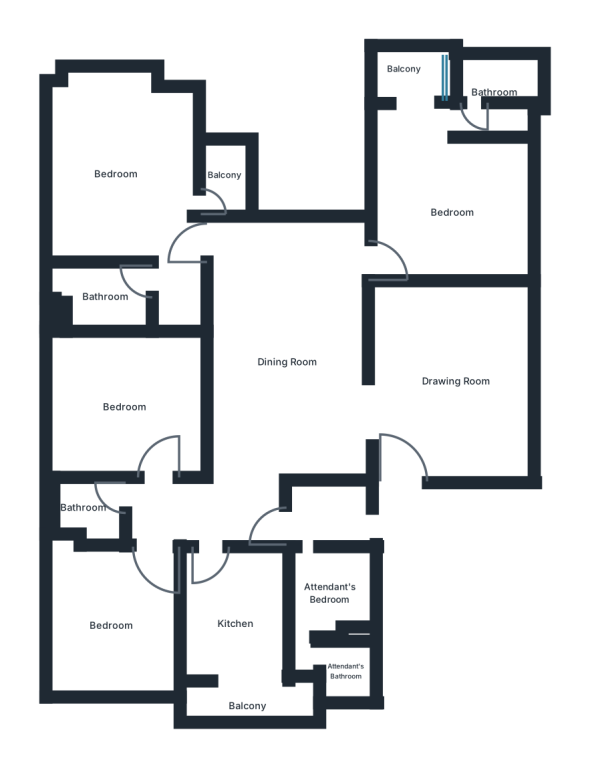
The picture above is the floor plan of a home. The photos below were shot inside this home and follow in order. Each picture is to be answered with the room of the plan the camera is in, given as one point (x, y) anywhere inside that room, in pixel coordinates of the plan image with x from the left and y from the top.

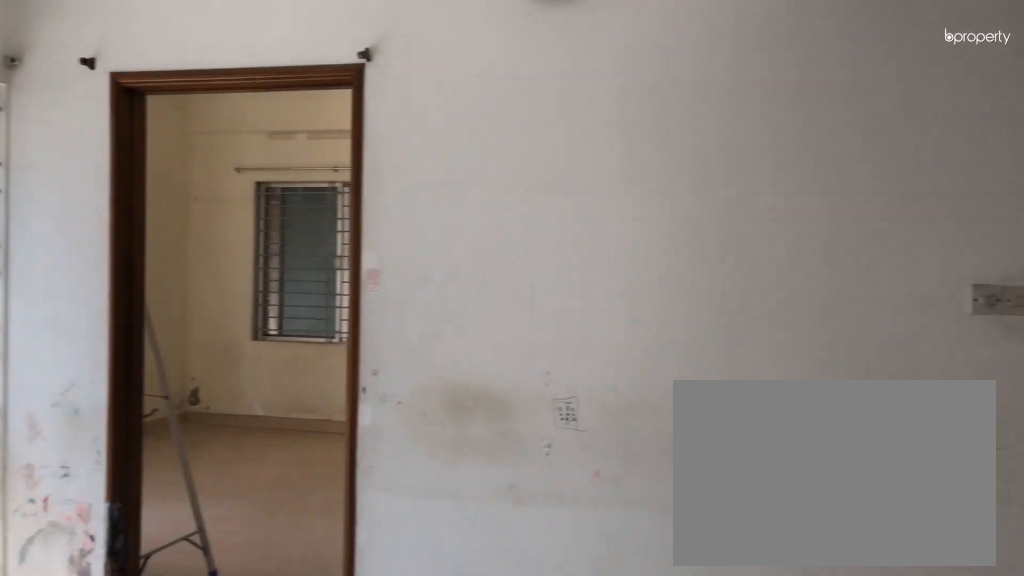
(285, 362)
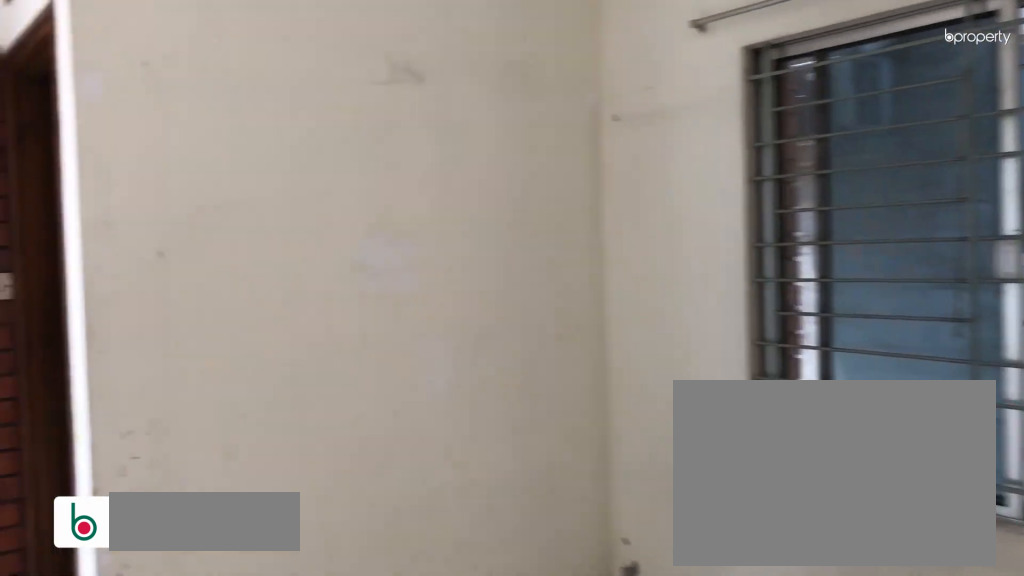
(451, 214)
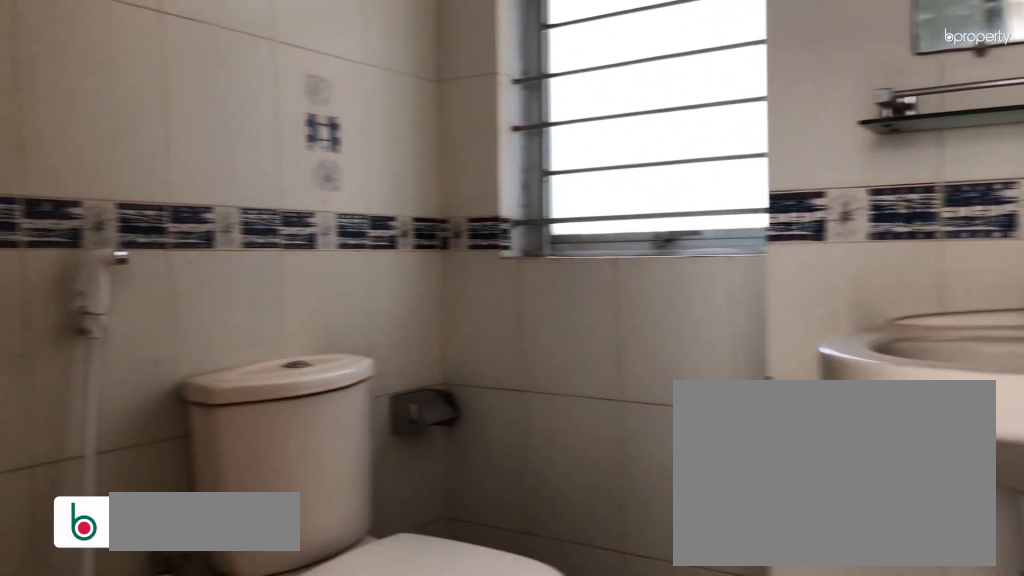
(494, 94)
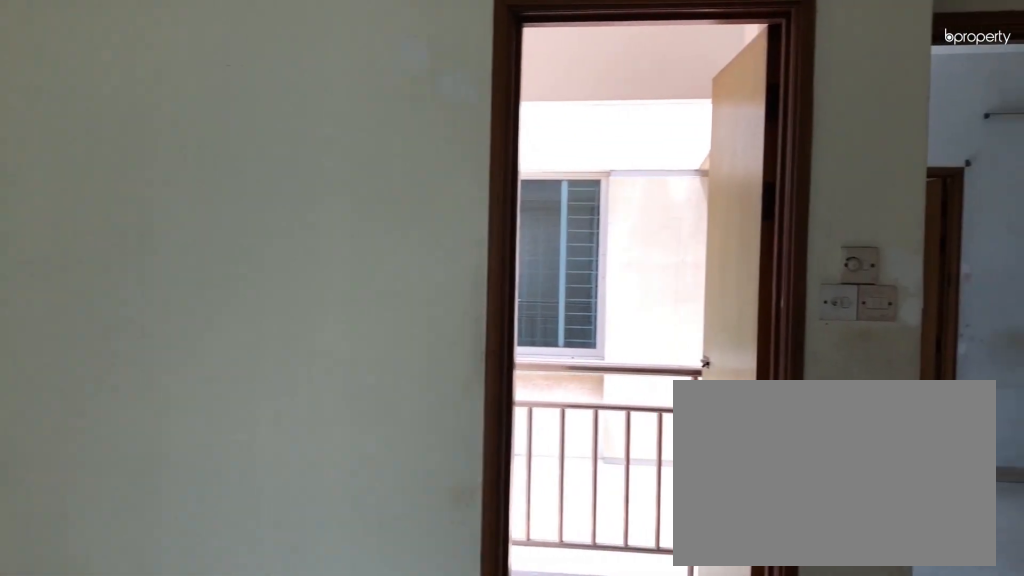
(112, 175)
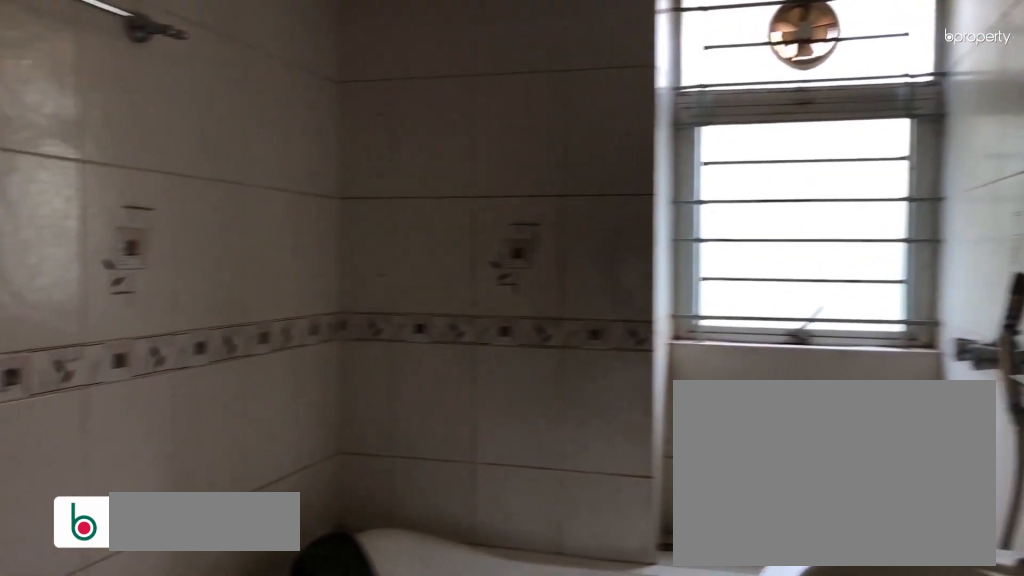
(103, 296)
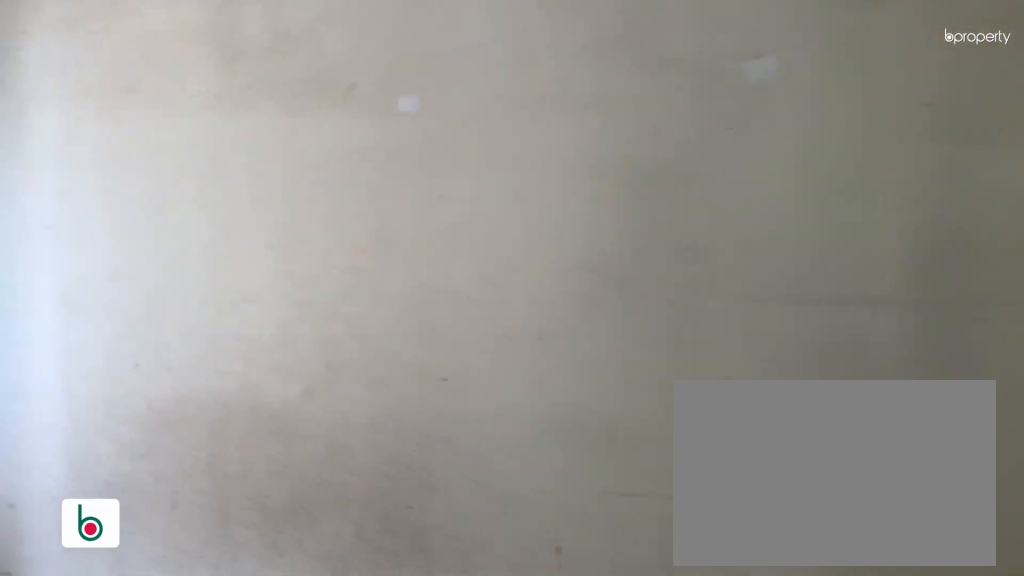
(123, 408)
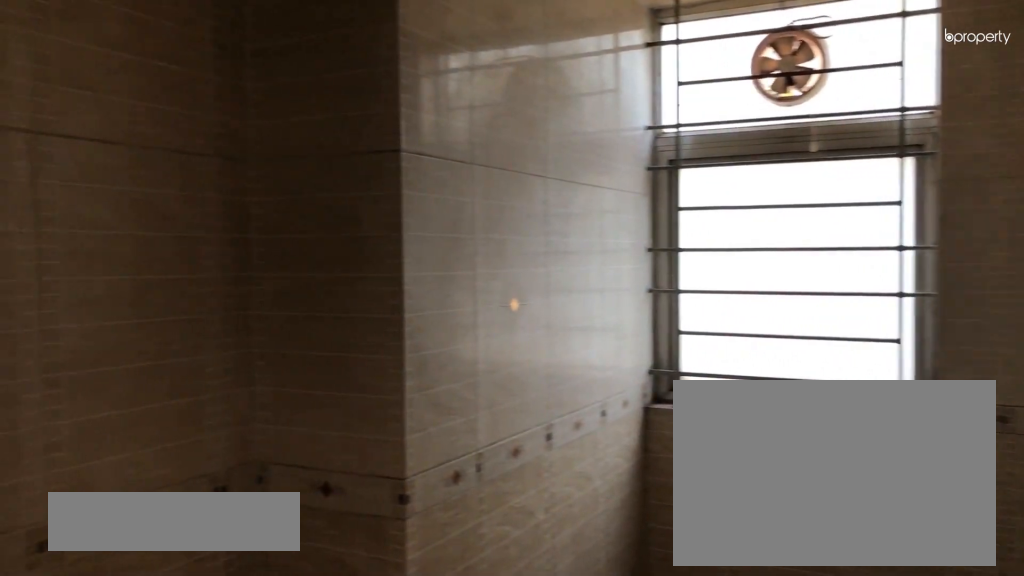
(80, 508)
